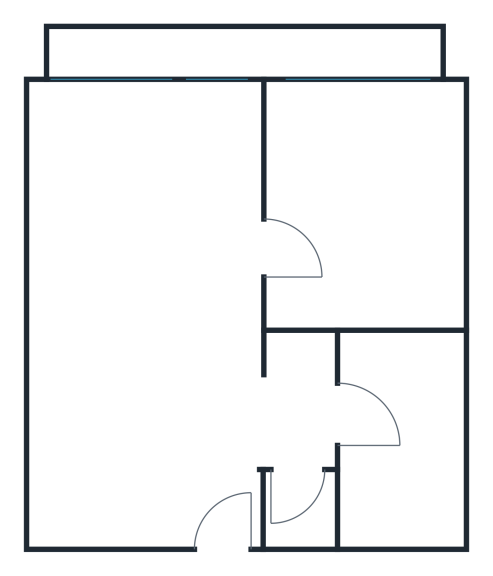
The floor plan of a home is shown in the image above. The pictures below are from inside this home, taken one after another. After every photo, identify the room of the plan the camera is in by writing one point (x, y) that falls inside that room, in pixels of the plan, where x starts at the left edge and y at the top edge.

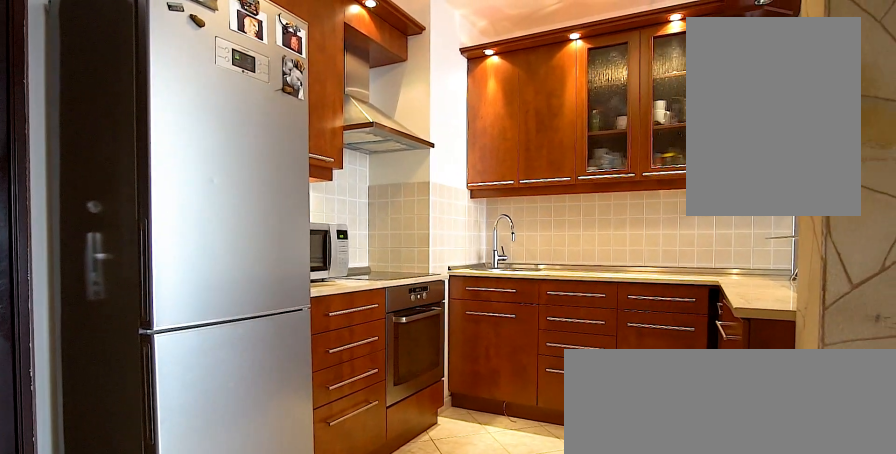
(226, 484)
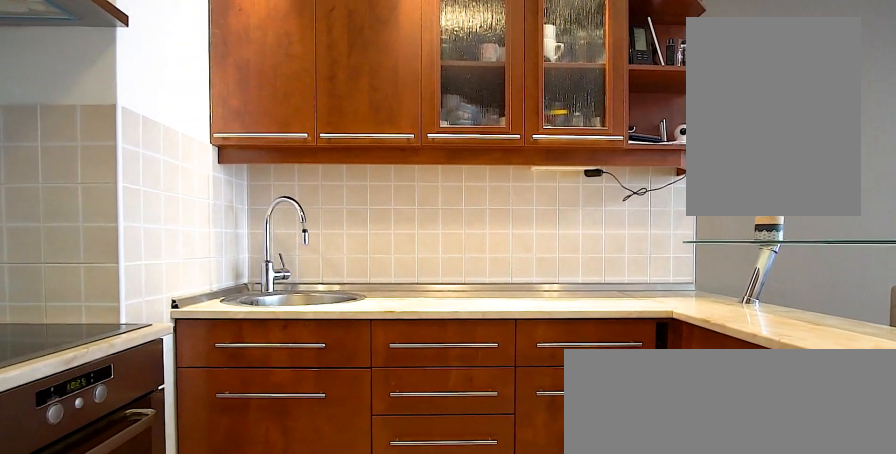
(139, 441)
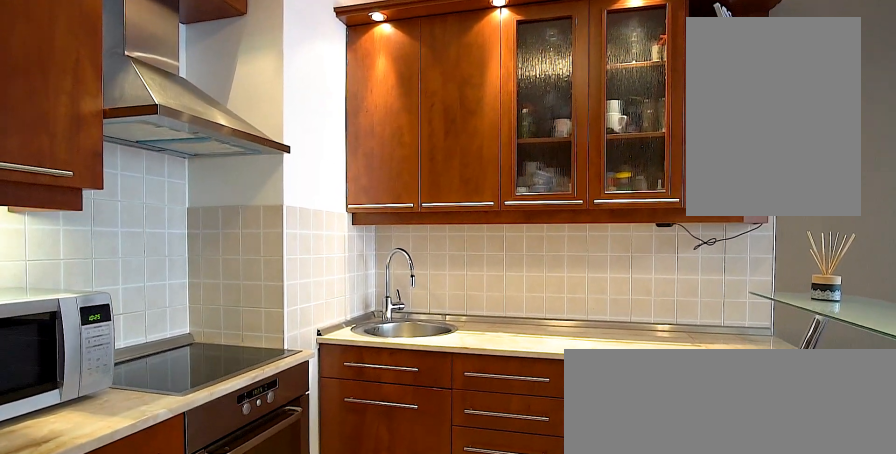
(138, 440)
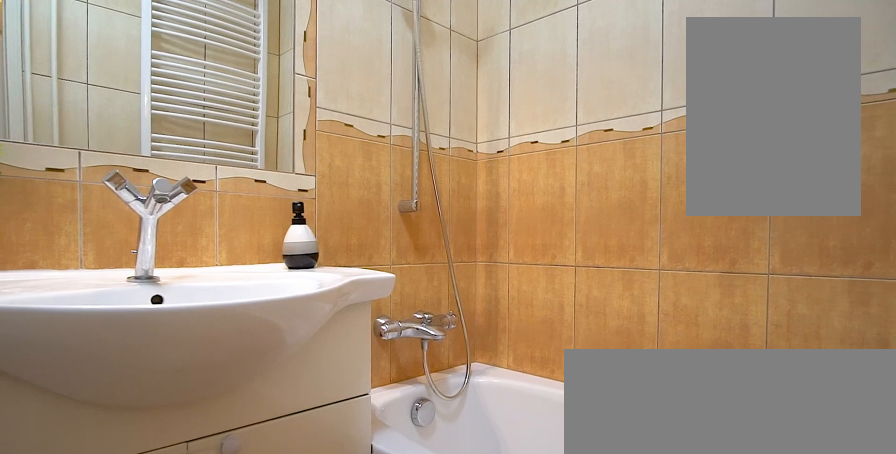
(389, 429)
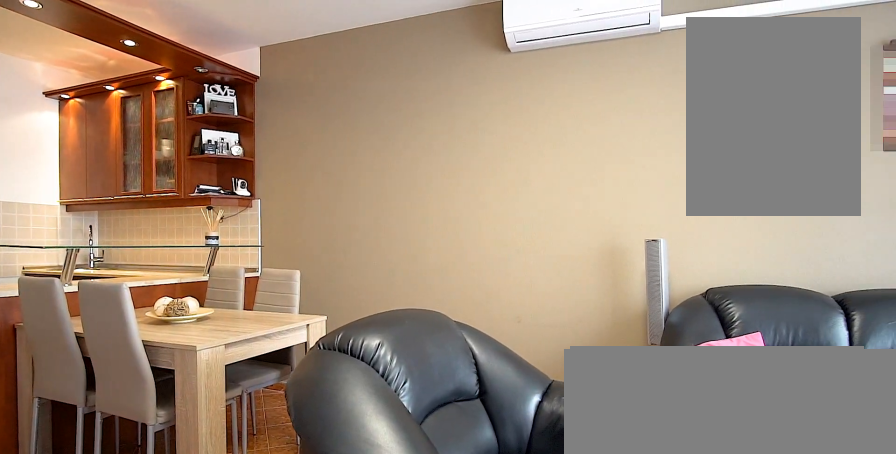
(154, 232)
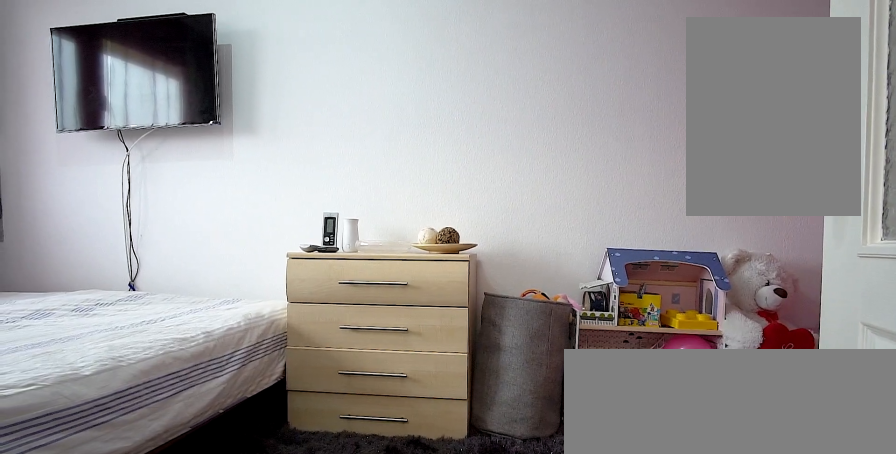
(358, 223)
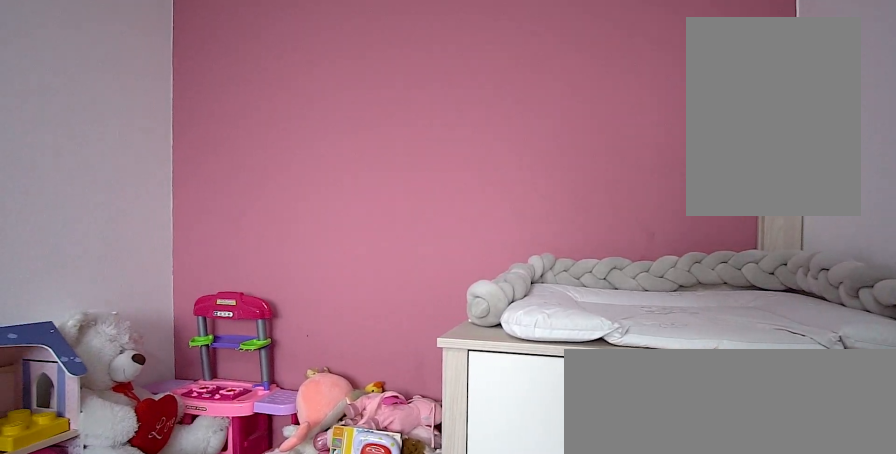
(358, 223)
